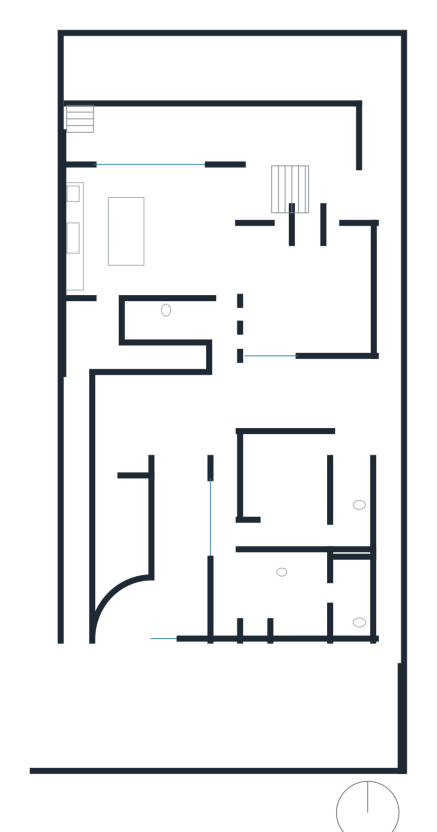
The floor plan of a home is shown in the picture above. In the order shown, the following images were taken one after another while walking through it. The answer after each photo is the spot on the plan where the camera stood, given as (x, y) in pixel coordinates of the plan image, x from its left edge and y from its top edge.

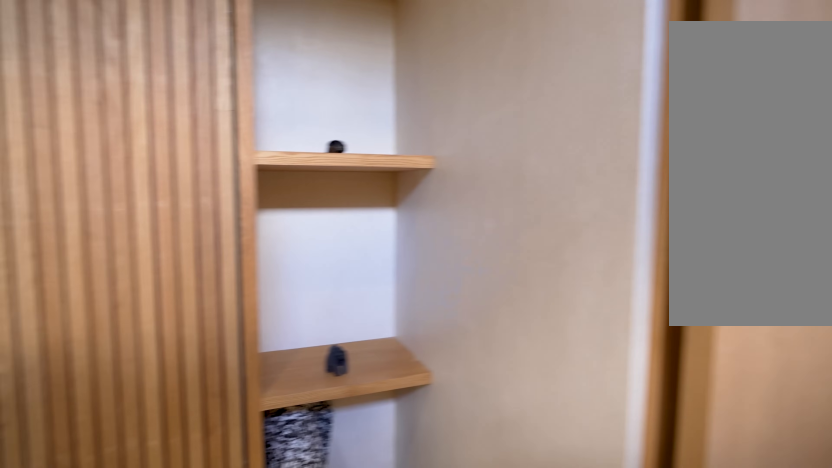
(286, 597)
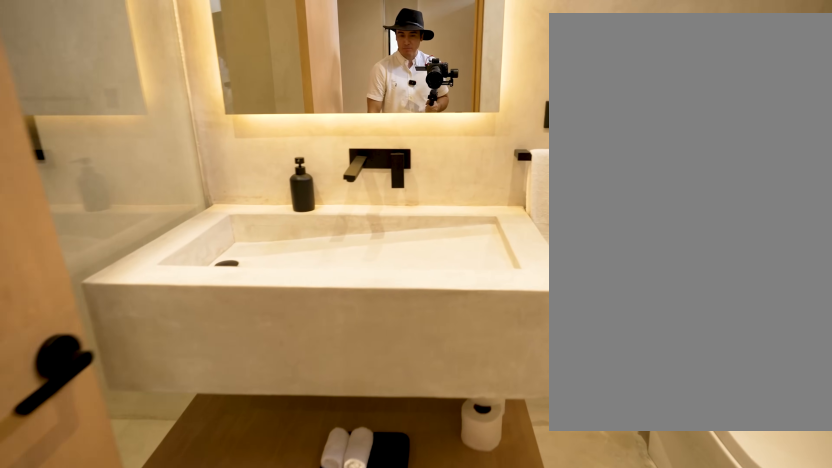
(322, 598)
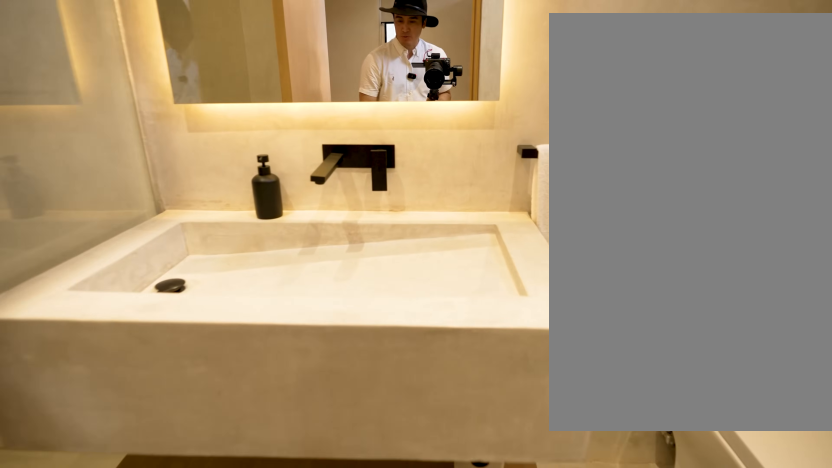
(322, 598)
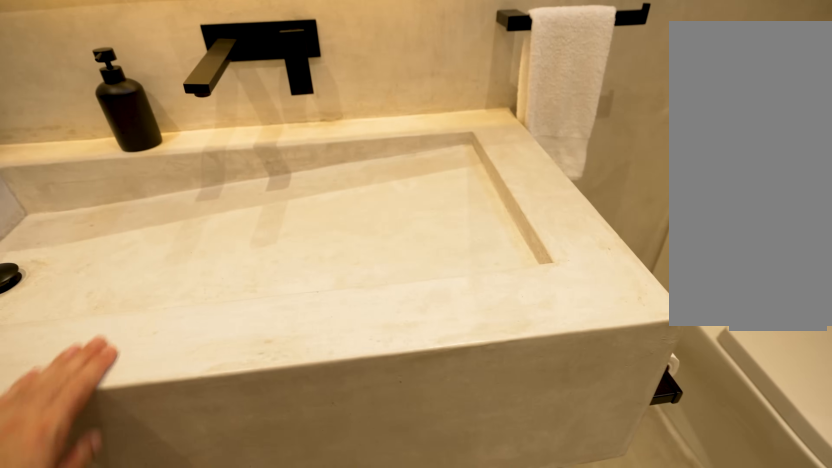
(322, 597)
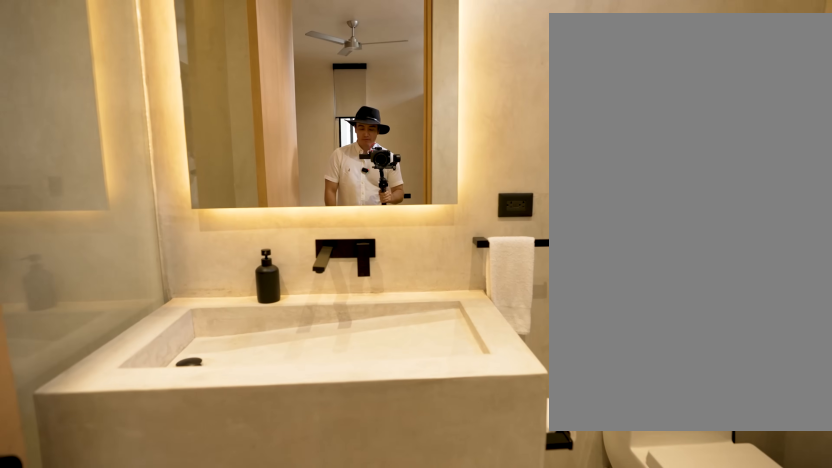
(323, 597)
